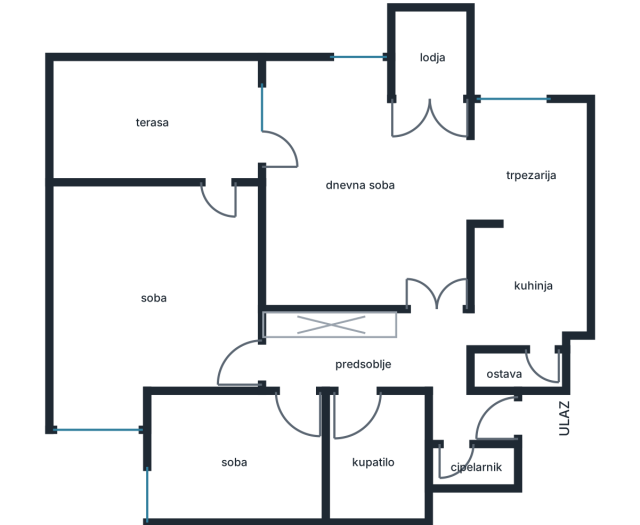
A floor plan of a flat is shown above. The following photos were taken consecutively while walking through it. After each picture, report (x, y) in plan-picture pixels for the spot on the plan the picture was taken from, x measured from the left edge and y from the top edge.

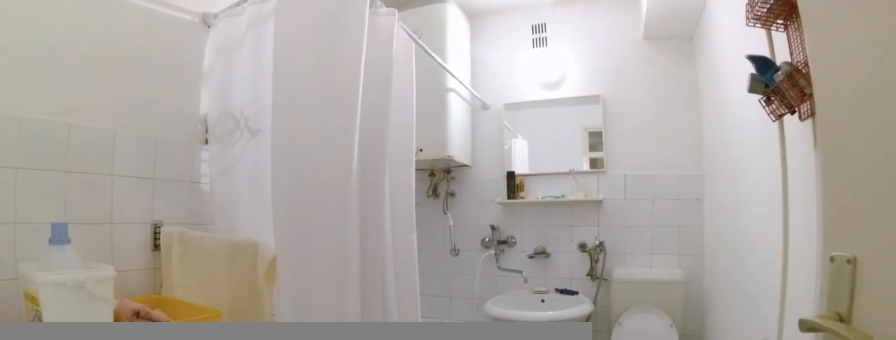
(343, 371)
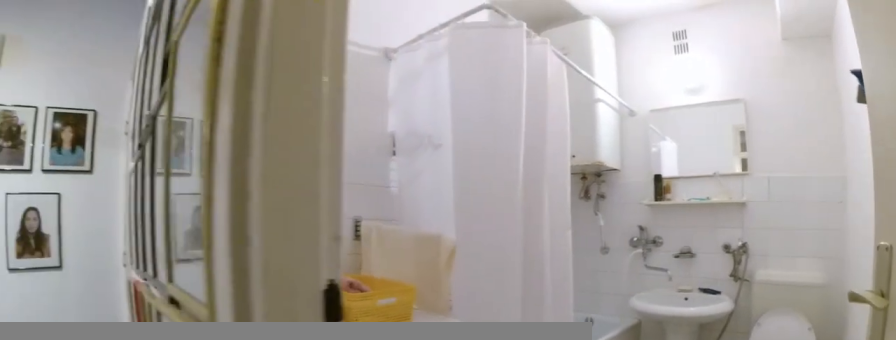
(324, 368)
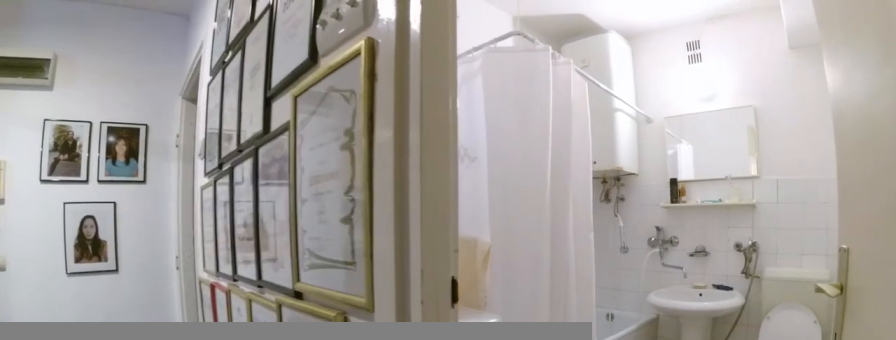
(312, 368)
